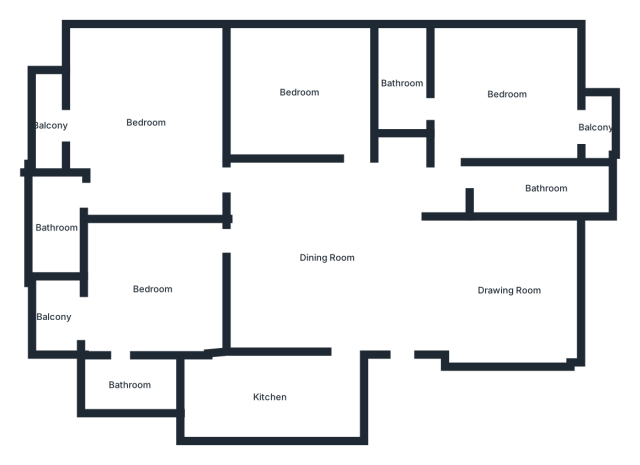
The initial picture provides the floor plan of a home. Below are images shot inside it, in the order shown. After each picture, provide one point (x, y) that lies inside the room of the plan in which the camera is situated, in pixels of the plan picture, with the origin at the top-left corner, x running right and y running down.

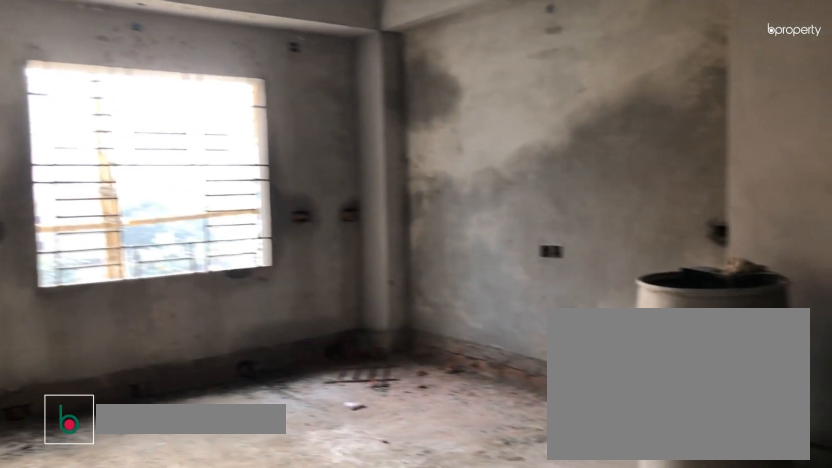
(507, 291)
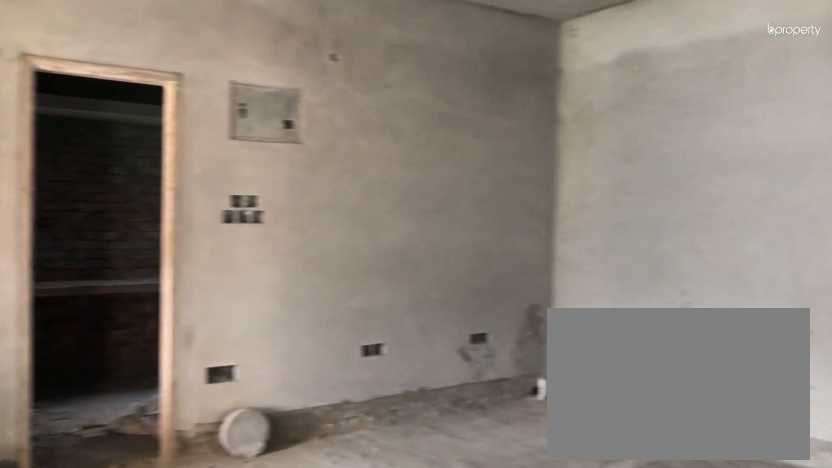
(328, 255)
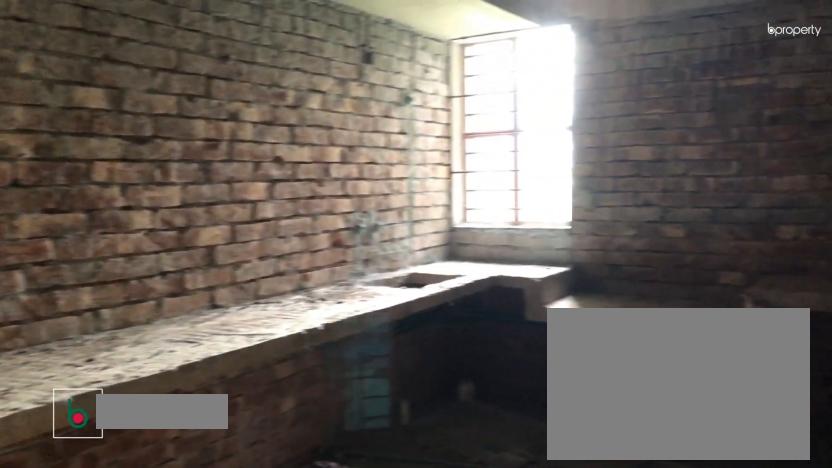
(272, 397)
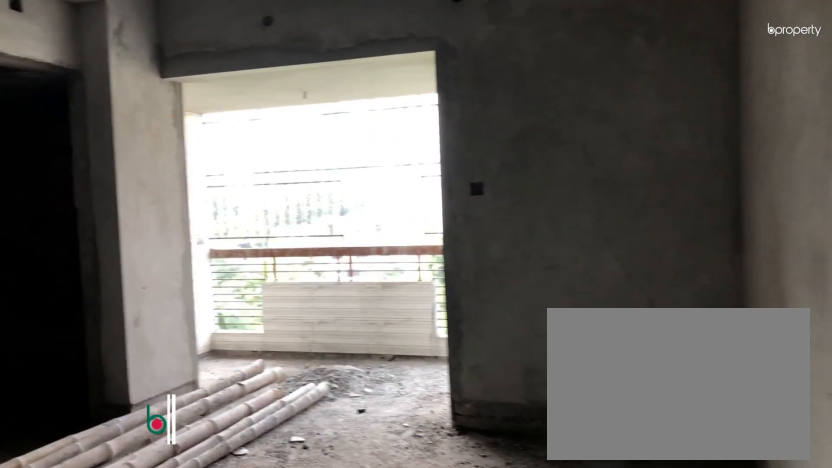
(153, 290)
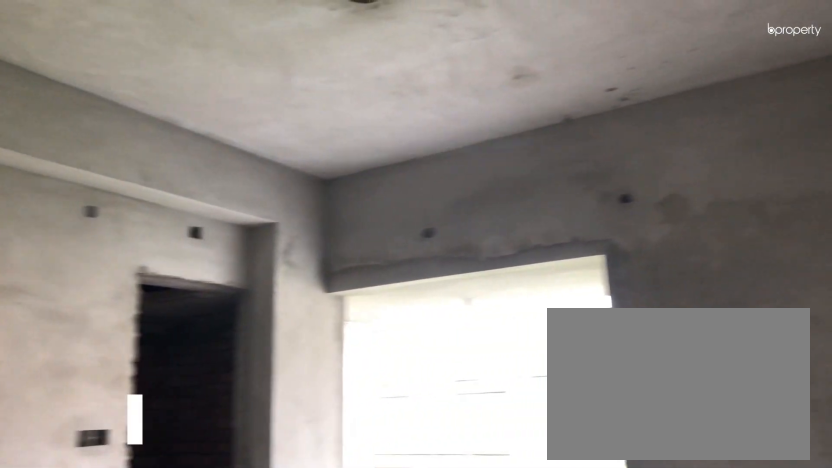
(153, 290)
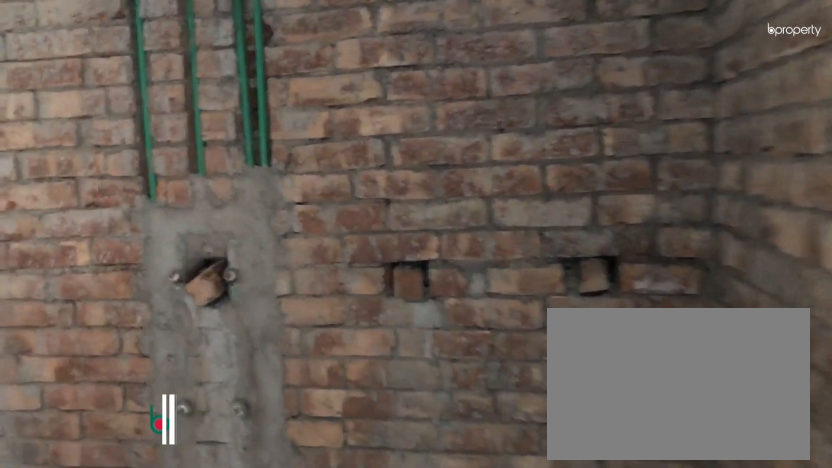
(56, 228)
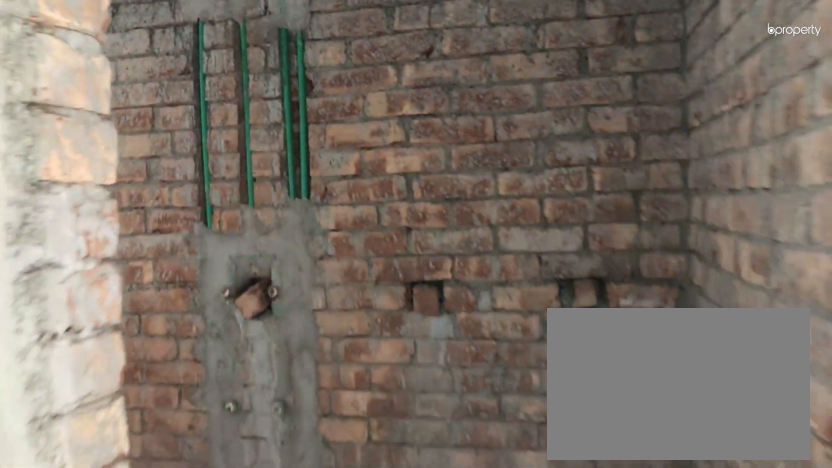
(56, 228)
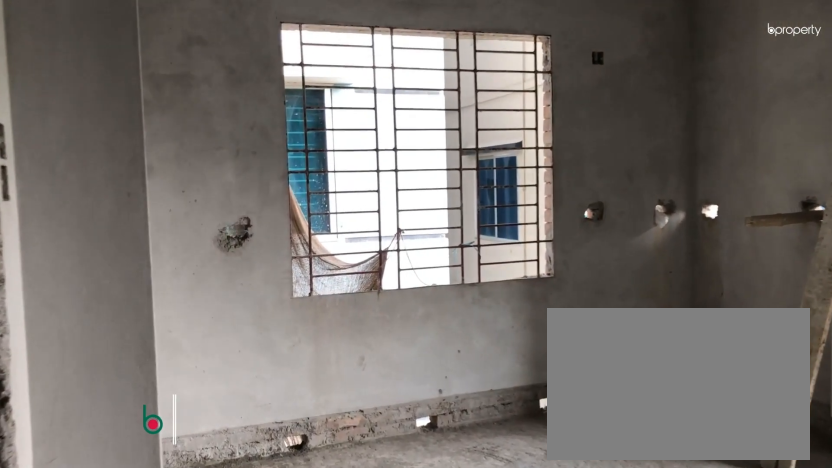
(510, 96)
